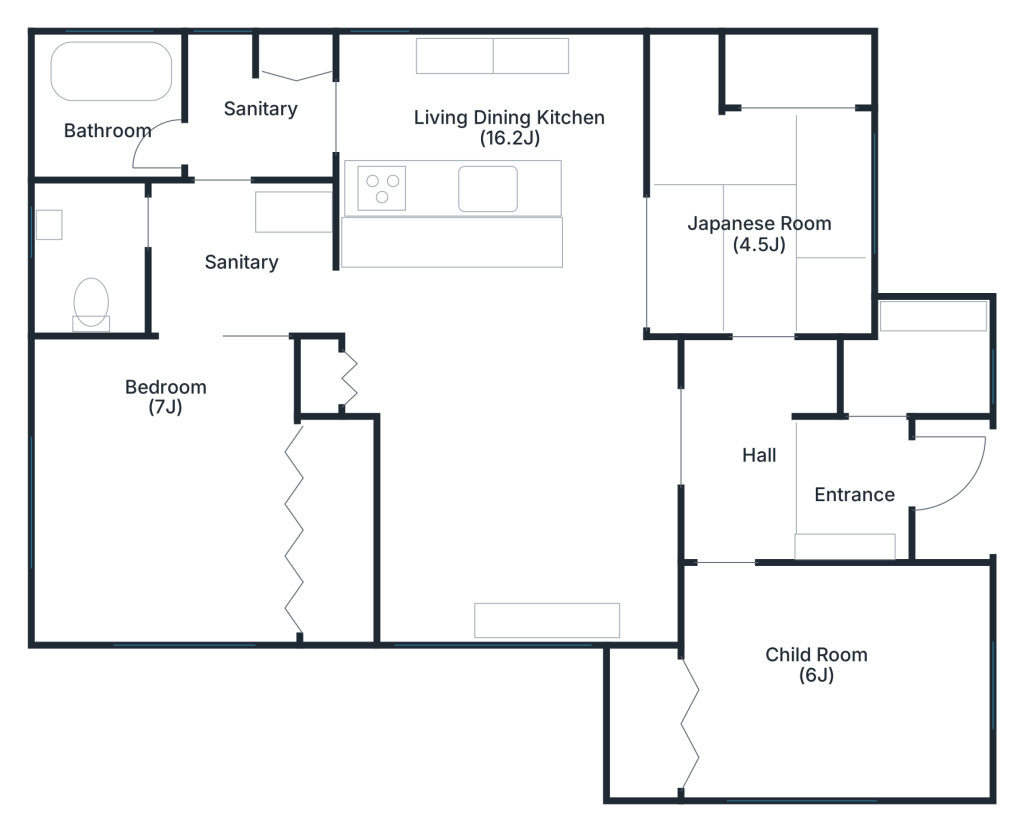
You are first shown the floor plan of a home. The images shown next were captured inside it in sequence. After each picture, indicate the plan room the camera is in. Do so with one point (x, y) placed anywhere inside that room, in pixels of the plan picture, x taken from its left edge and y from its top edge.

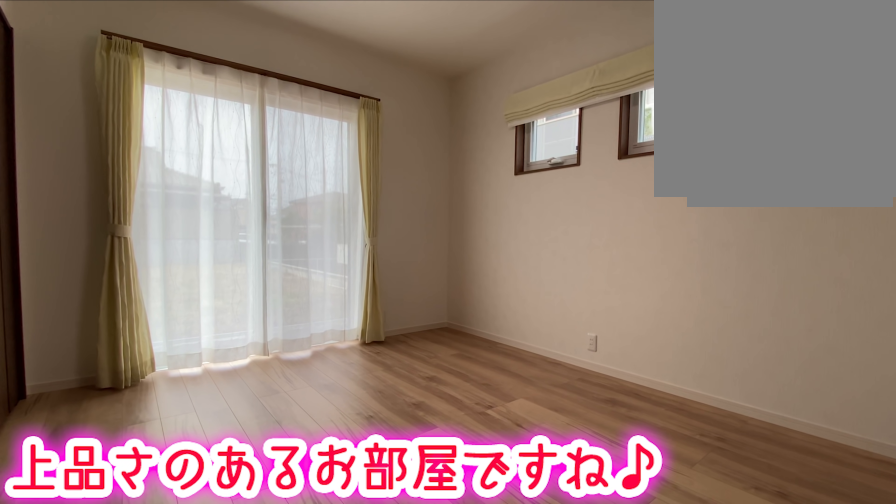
(64, 504)
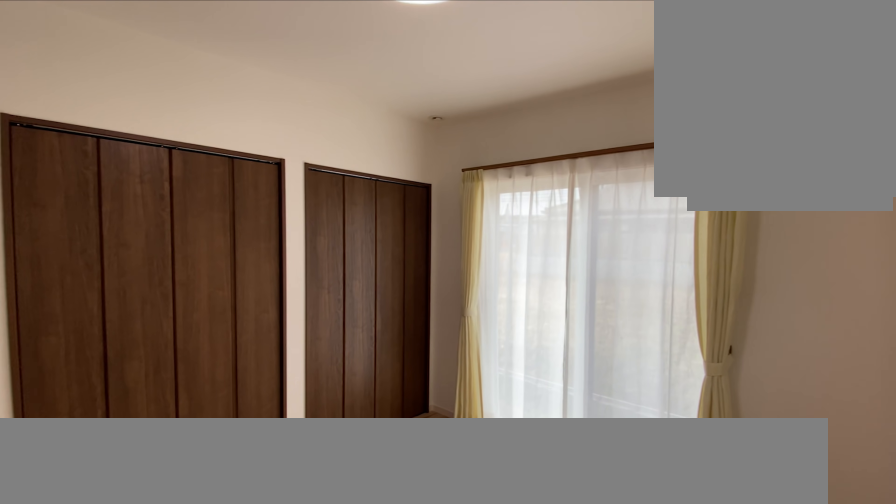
(167, 513)
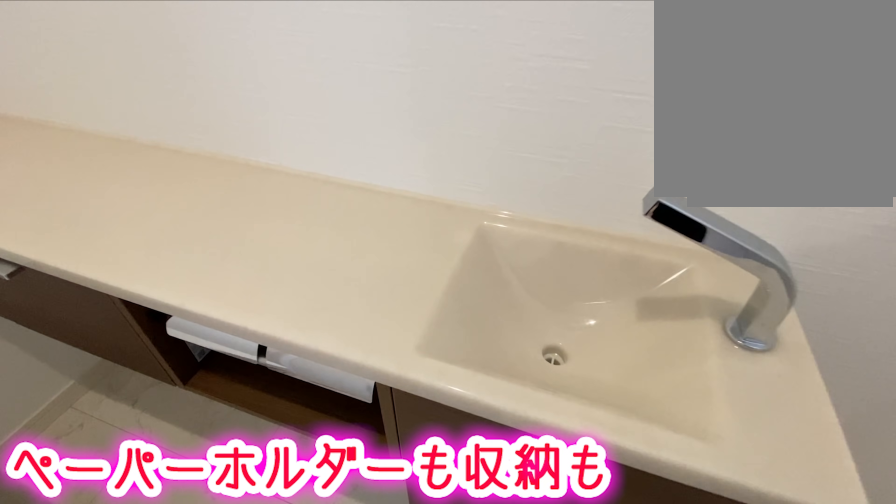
(96, 261)
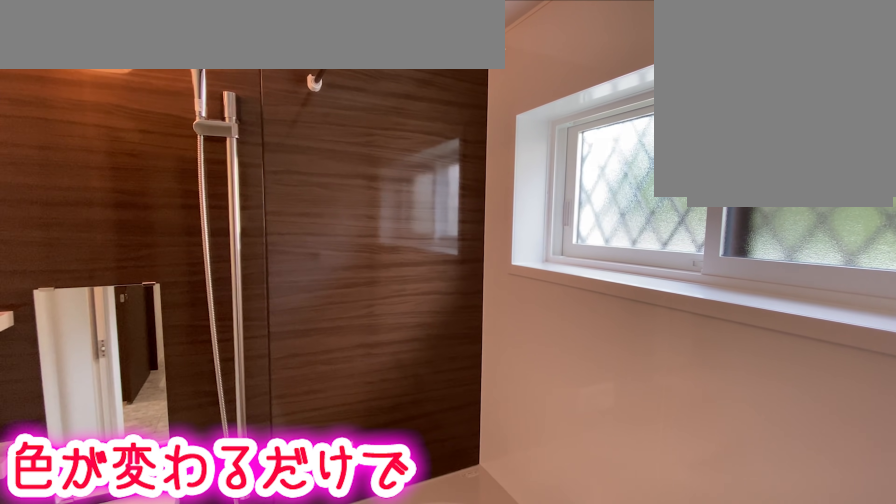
(111, 120)
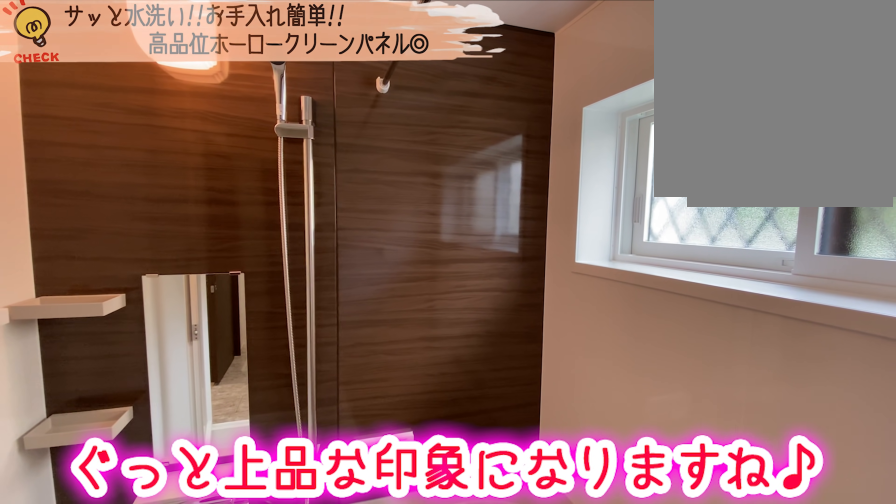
(110, 121)
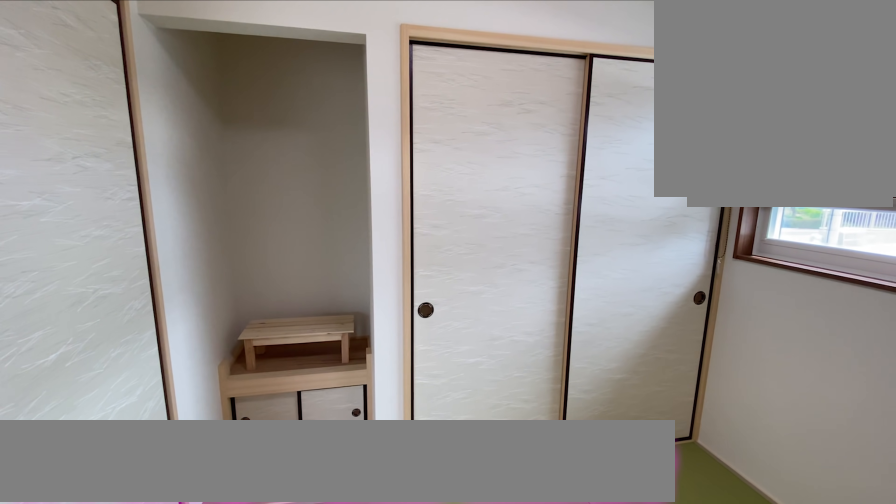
(758, 170)
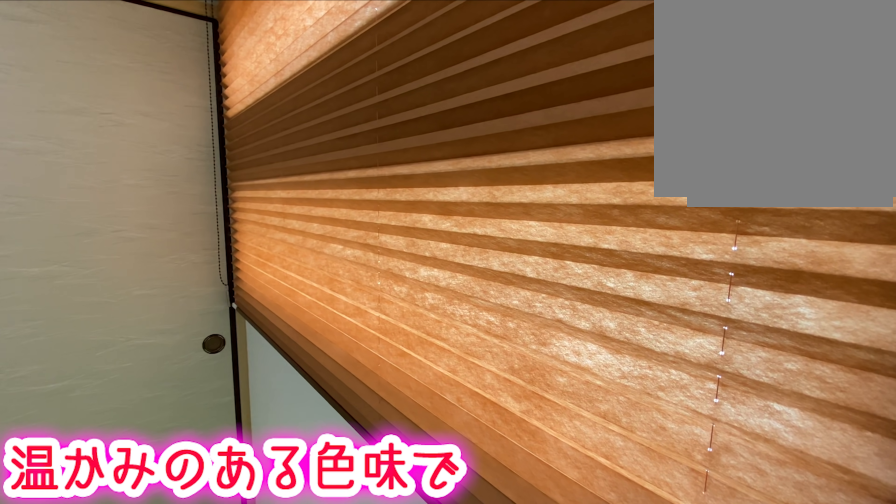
(758, 170)
